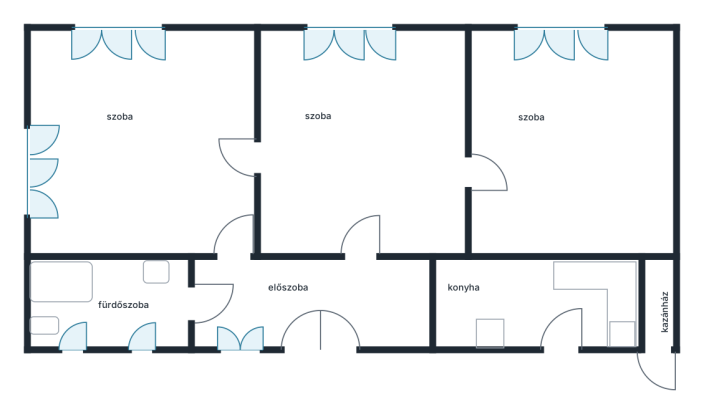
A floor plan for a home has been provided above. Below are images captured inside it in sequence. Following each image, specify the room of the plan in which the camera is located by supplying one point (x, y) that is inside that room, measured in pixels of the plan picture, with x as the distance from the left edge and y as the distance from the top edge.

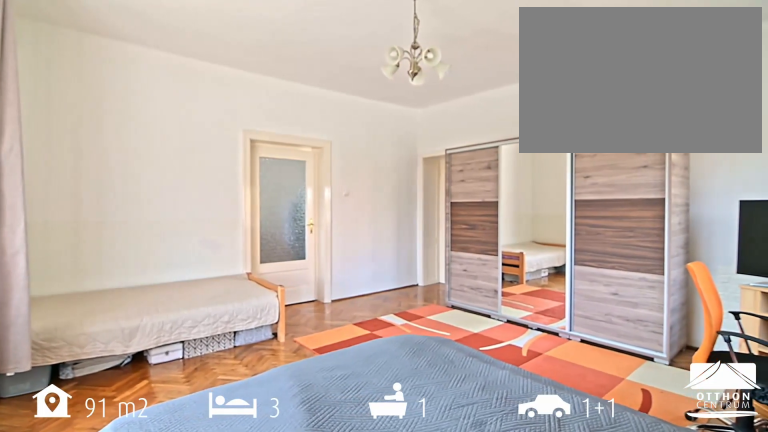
(143, 148)
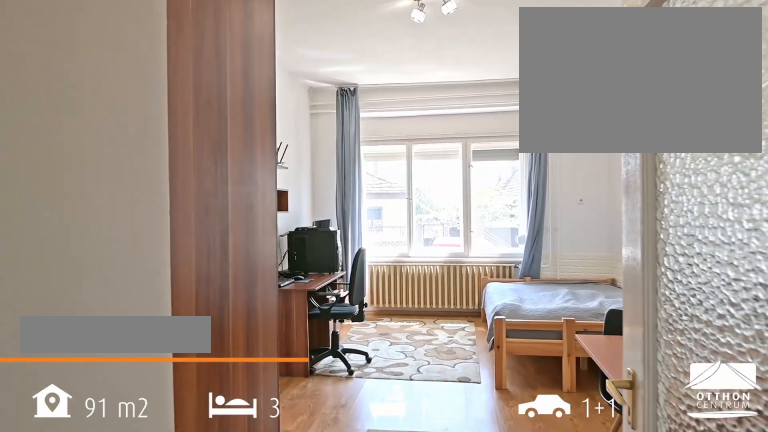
(357, 152)
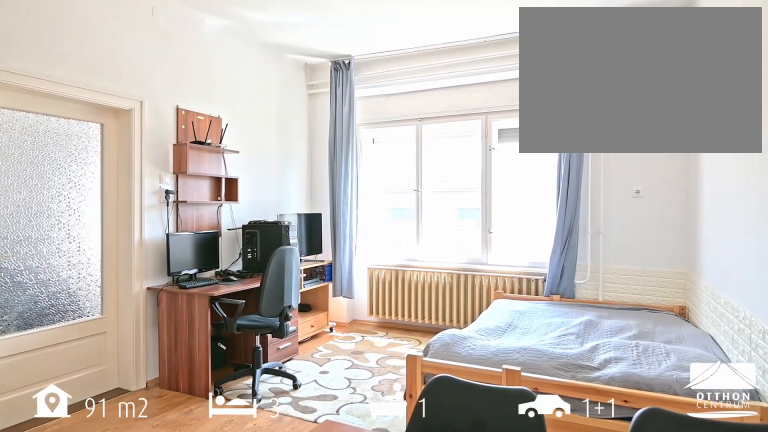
(357, 152)
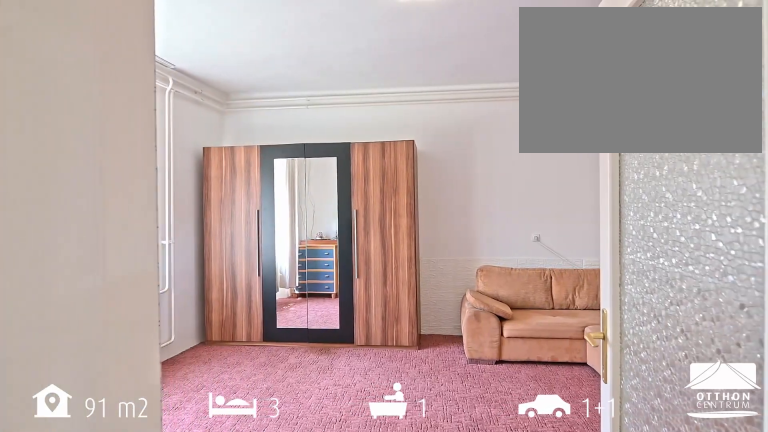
(575, 145)
